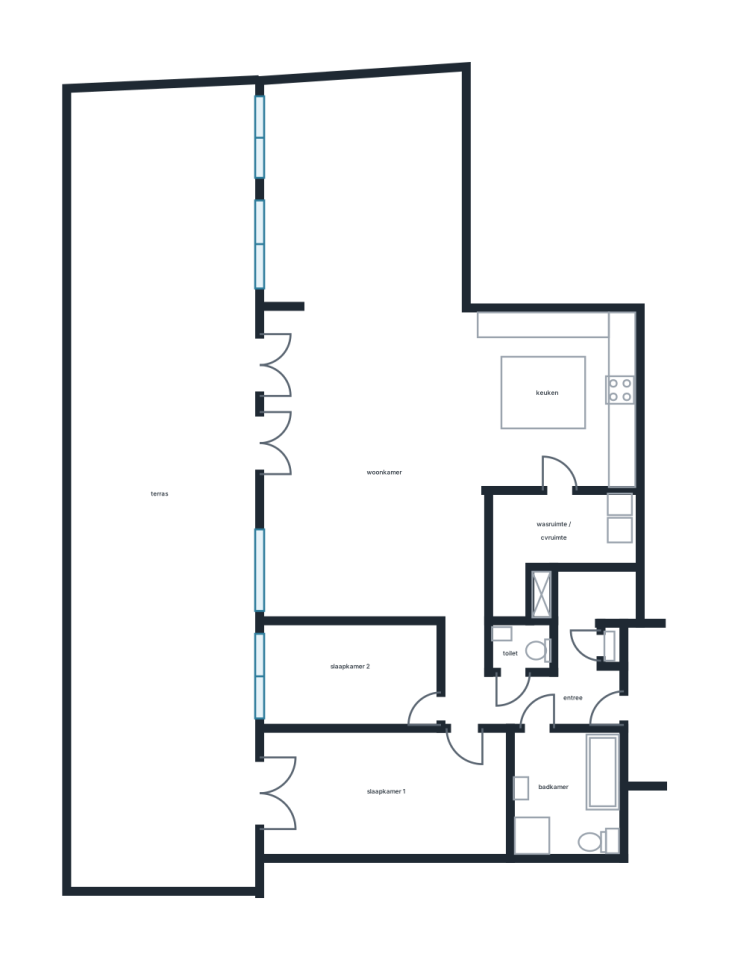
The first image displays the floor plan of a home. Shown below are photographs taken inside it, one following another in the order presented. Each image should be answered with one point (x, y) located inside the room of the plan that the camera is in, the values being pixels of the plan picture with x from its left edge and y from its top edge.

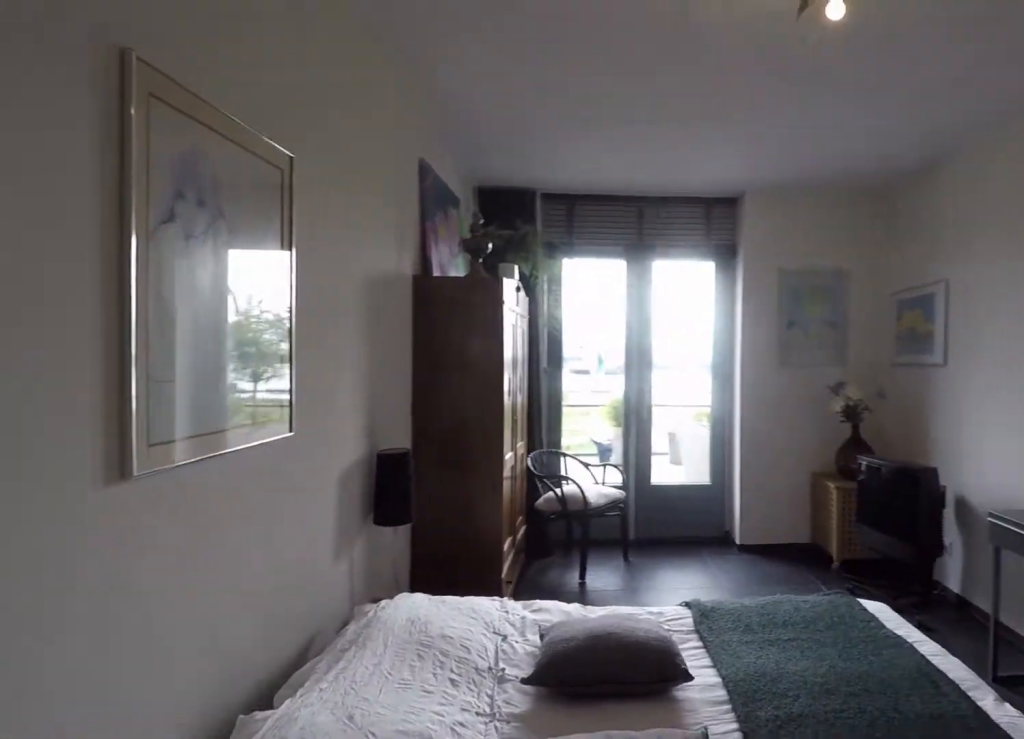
(386, 792)
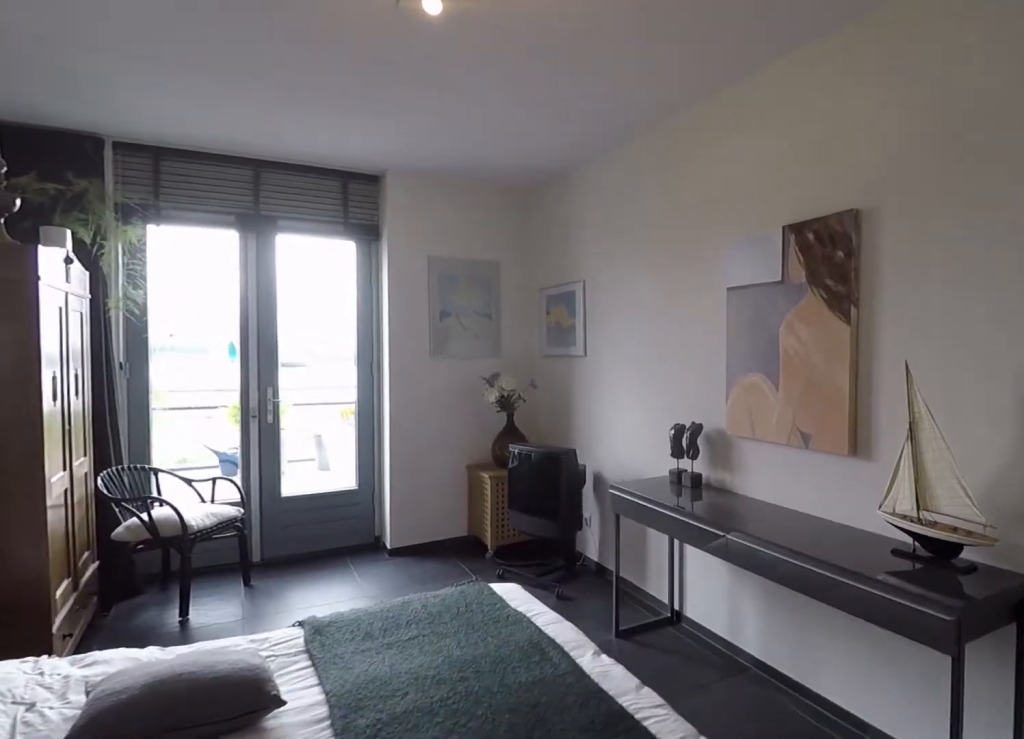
(386, 792)
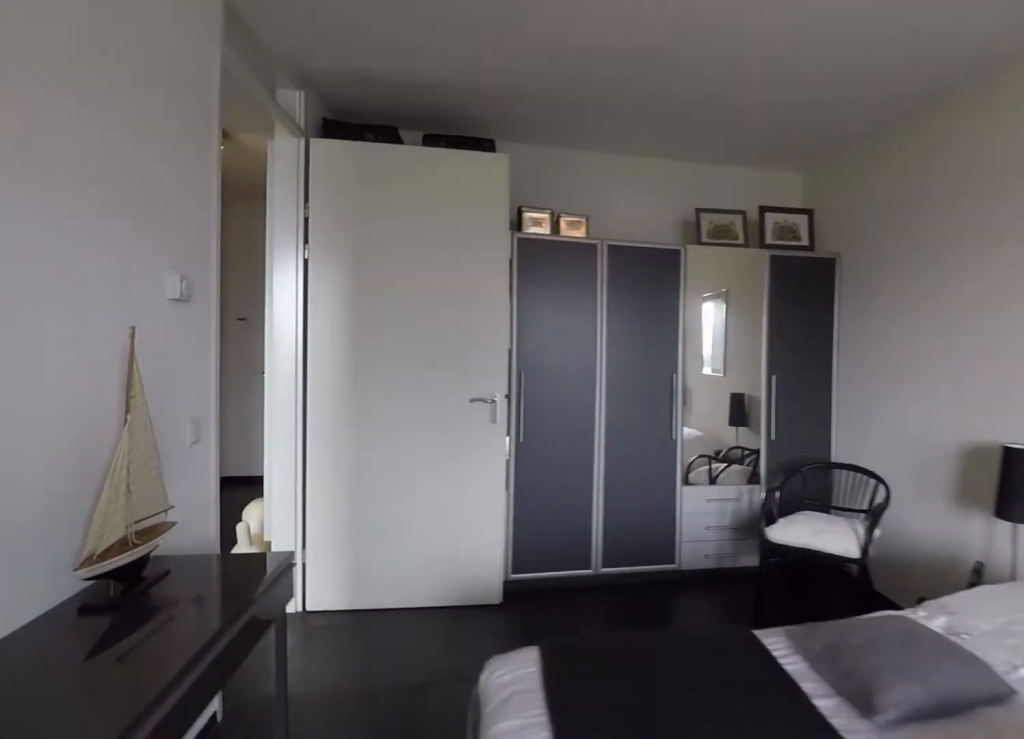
(386, 792)
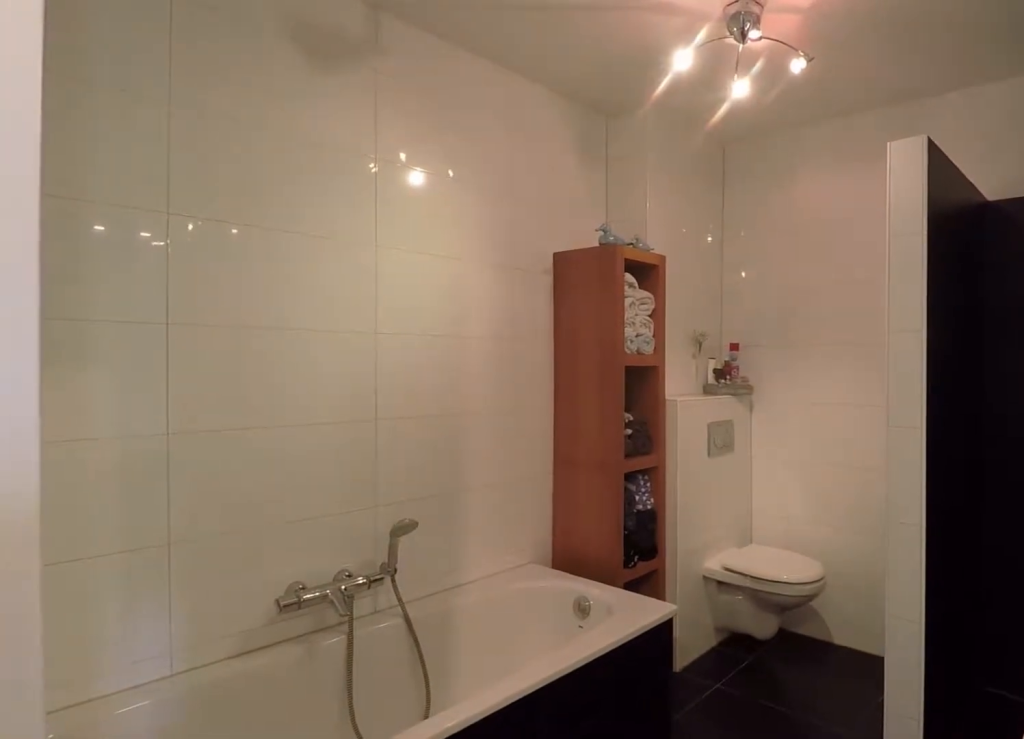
(565, 789)
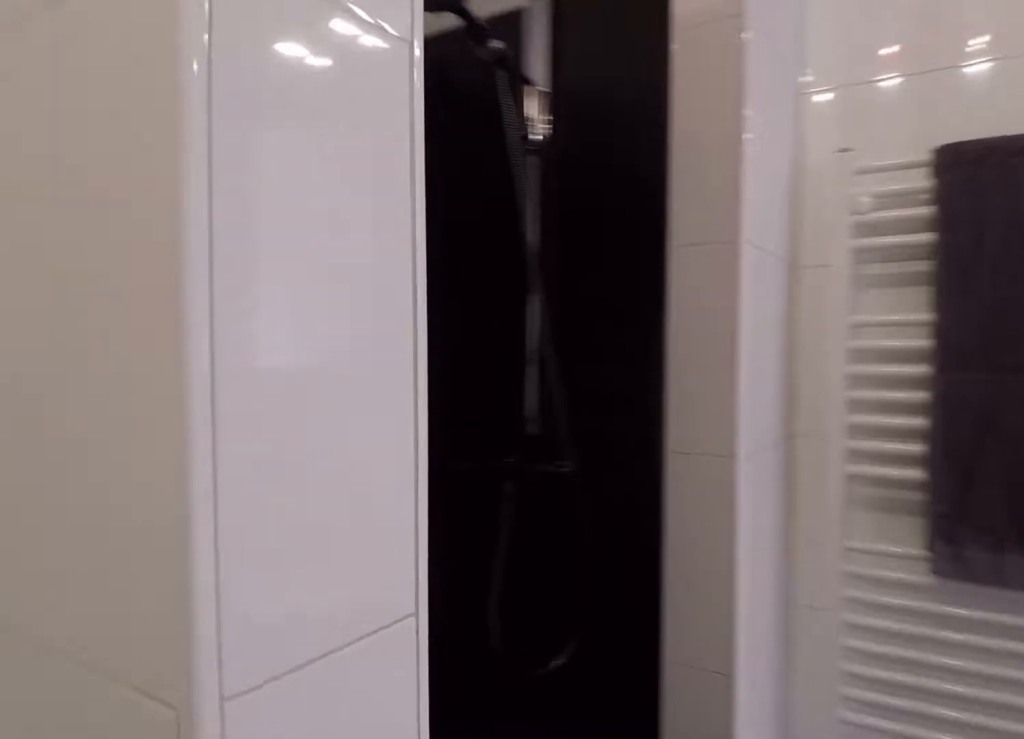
(565, 789)
